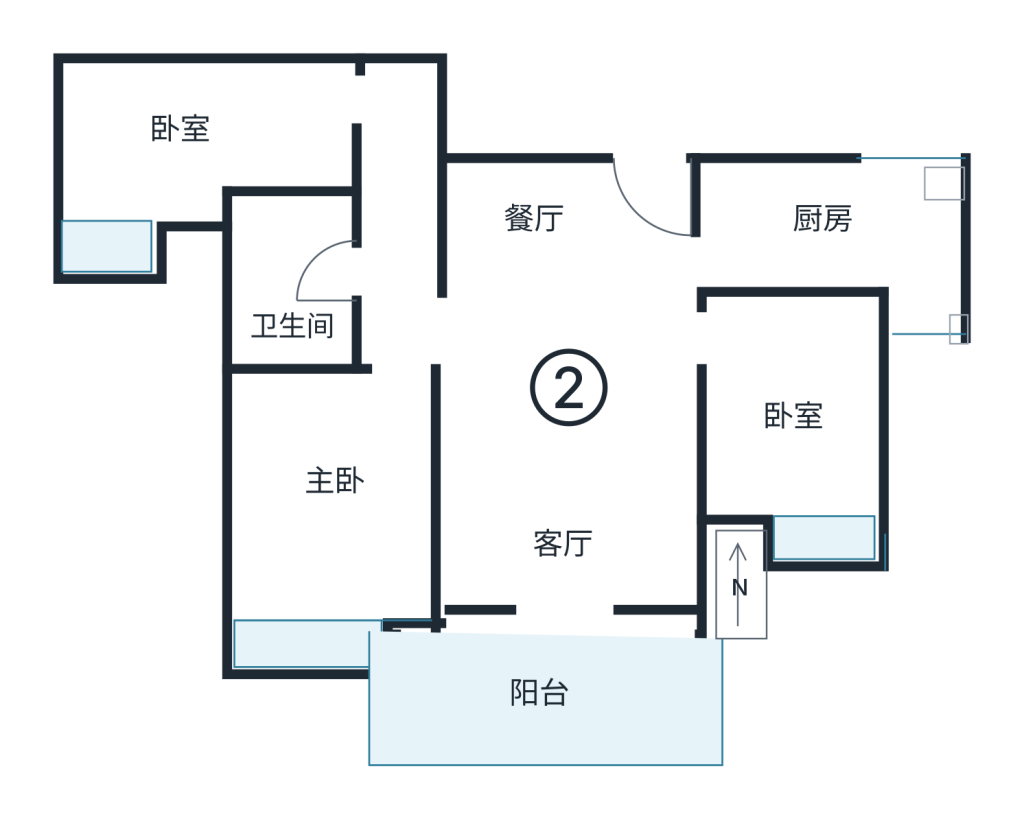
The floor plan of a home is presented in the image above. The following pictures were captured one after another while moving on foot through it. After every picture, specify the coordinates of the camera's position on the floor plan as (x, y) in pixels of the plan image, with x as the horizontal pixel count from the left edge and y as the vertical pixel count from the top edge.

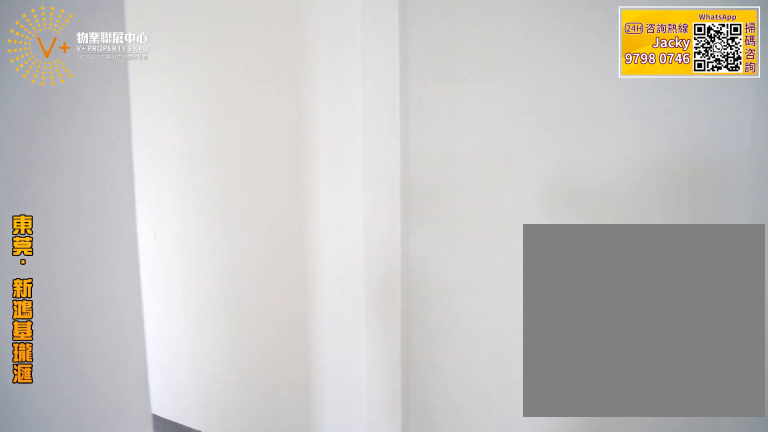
(148, 149)
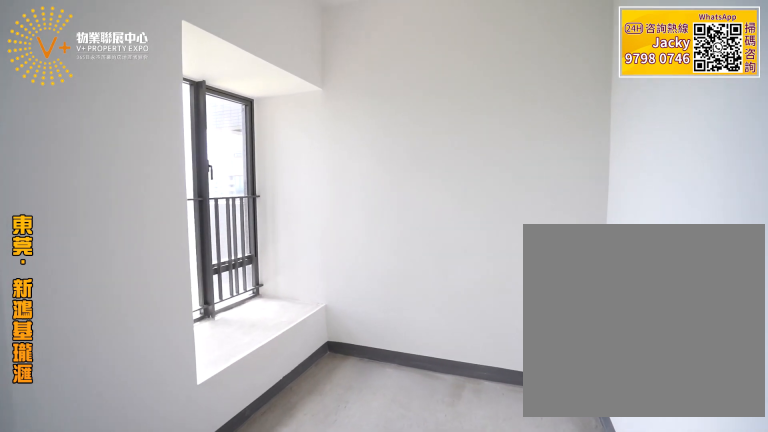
(153, 146)
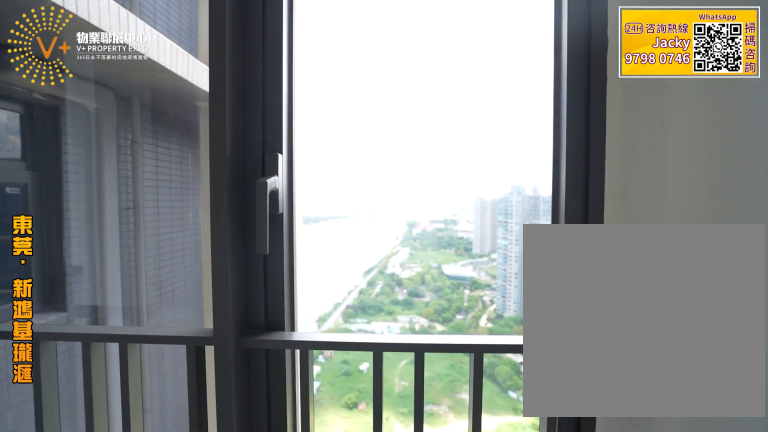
(153, 146)
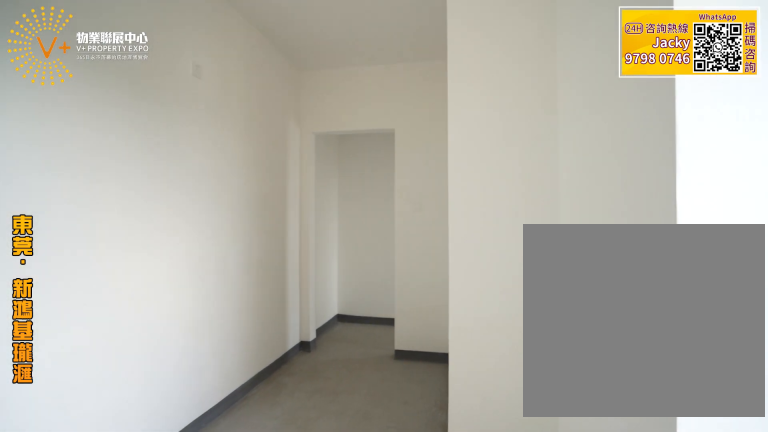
(152, 146)
